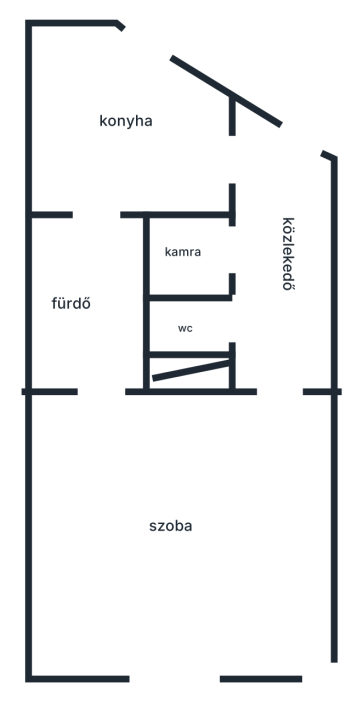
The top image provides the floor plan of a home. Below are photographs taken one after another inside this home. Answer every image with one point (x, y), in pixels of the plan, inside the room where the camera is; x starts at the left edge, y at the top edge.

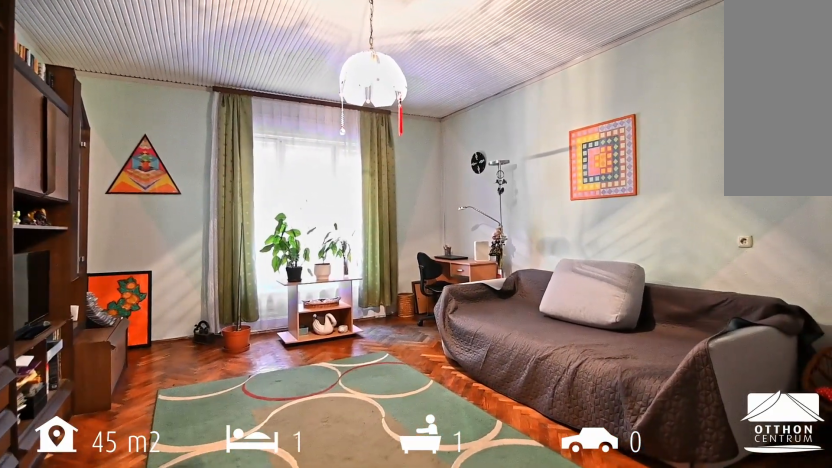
(173, 506)
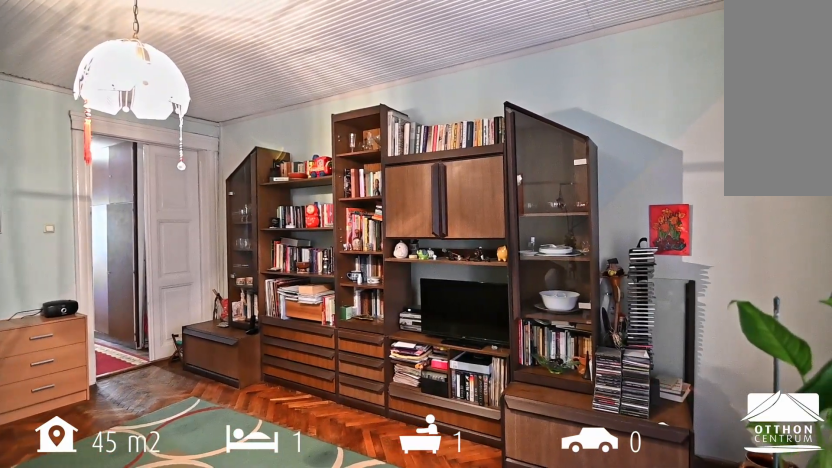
(173, 506)
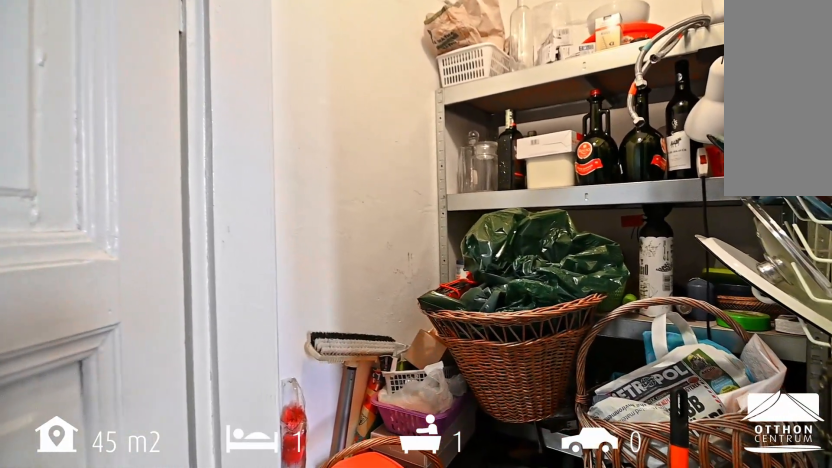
(195, 249)
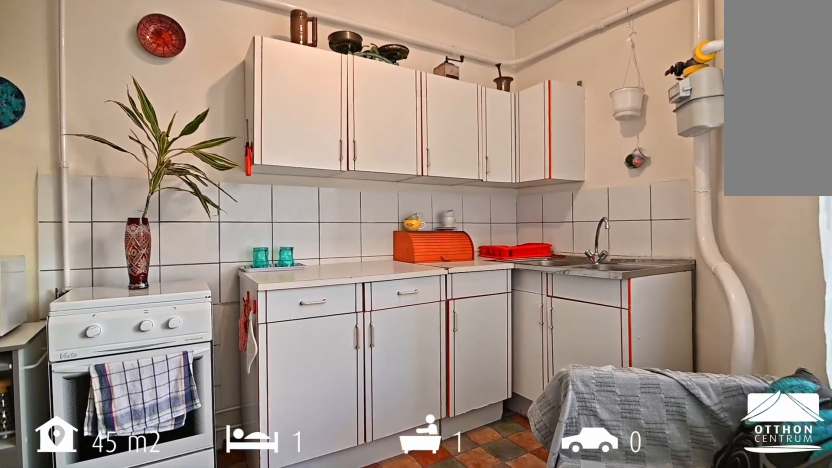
(124, 139)
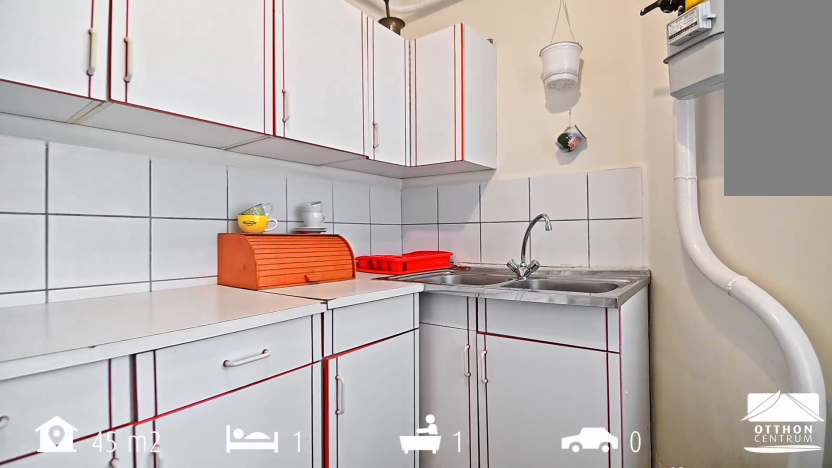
(124, 139)
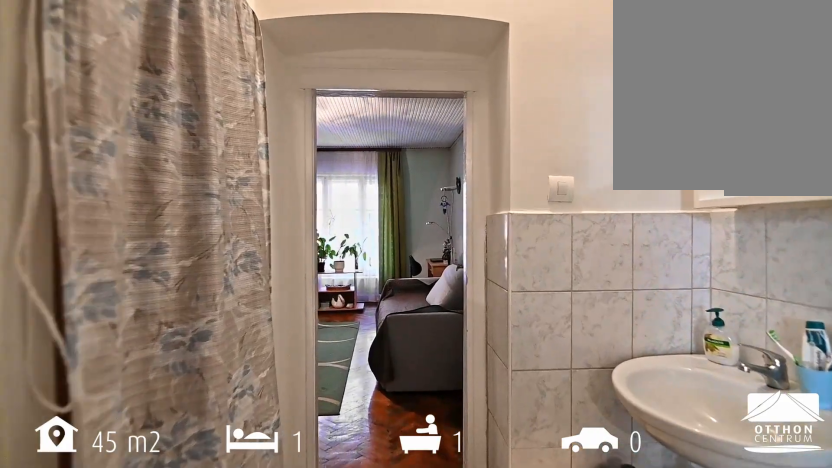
(91, 303)
